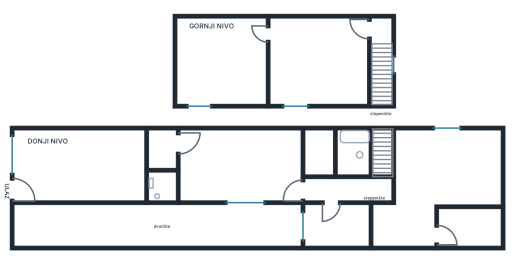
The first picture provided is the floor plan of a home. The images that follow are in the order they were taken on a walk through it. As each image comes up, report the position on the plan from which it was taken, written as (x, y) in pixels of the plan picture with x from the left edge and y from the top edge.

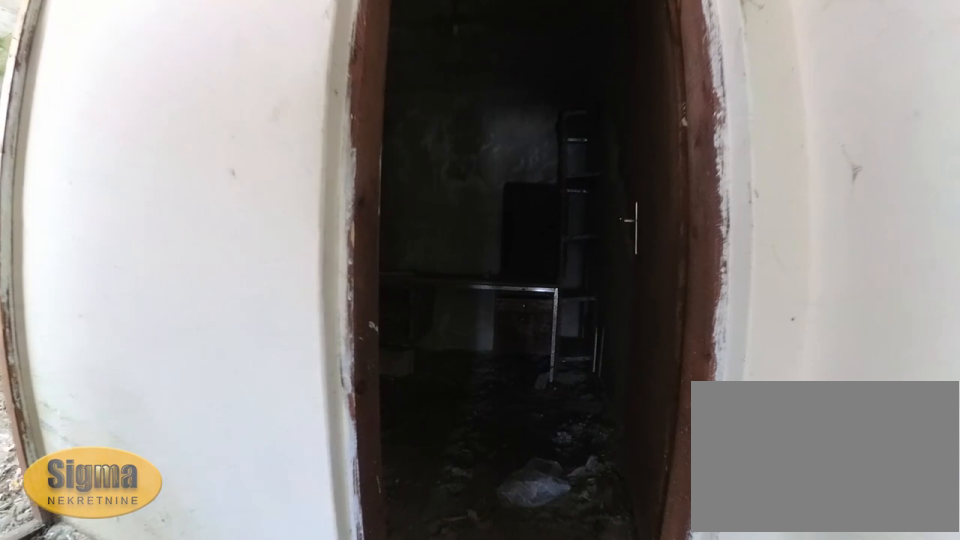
(418, 223)
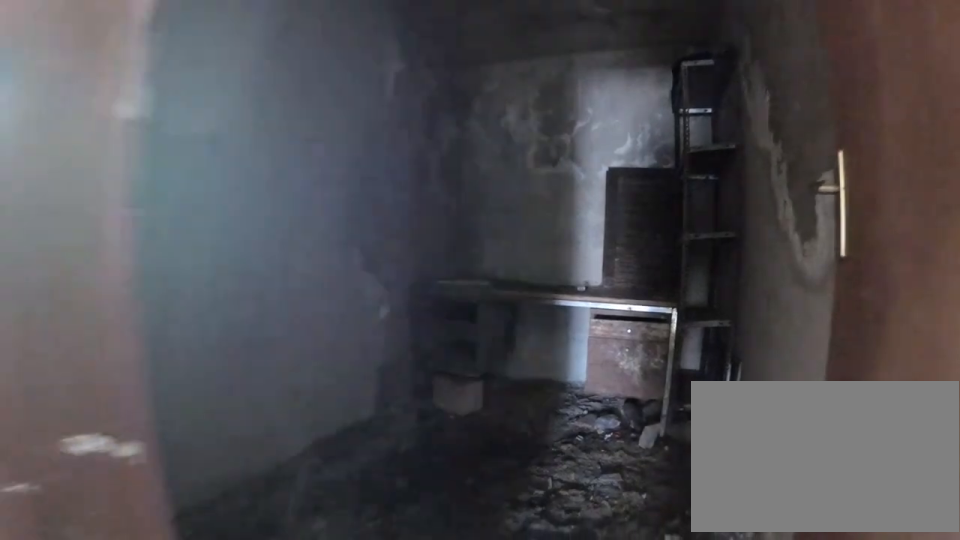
(438, 228)
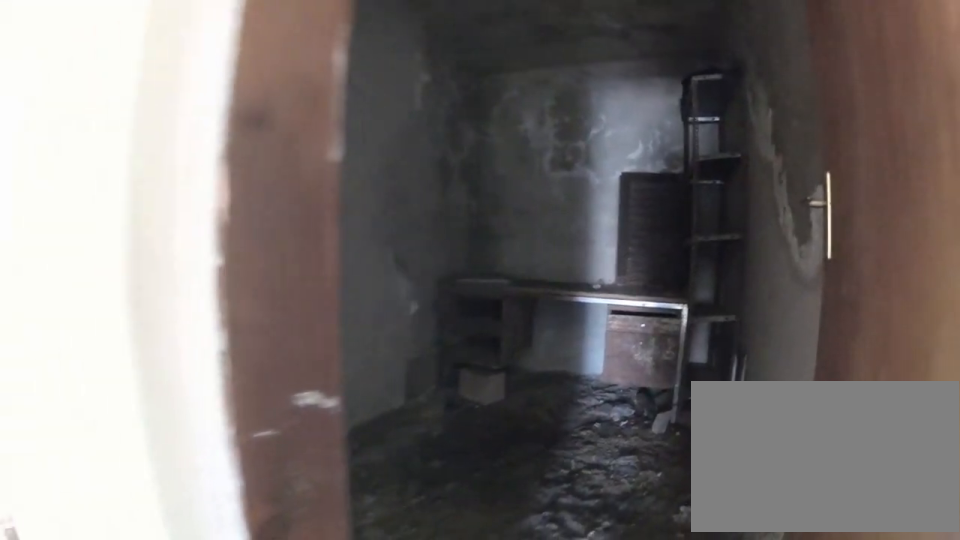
(435, 231)
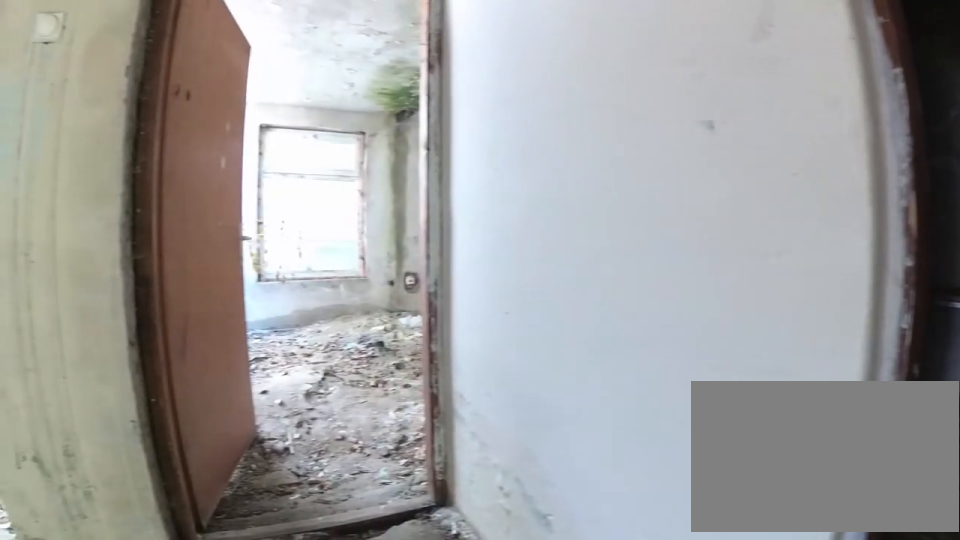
(422, 235)
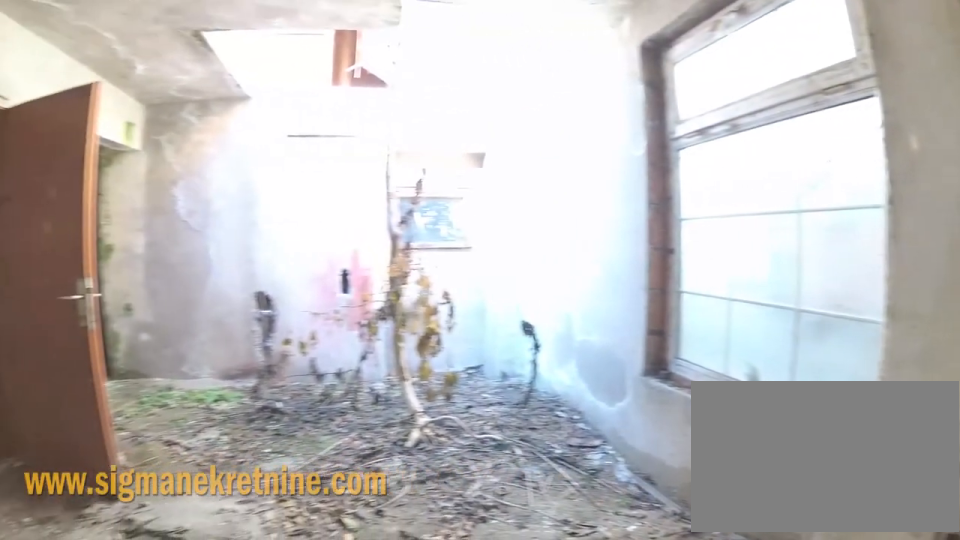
(452, 176)
